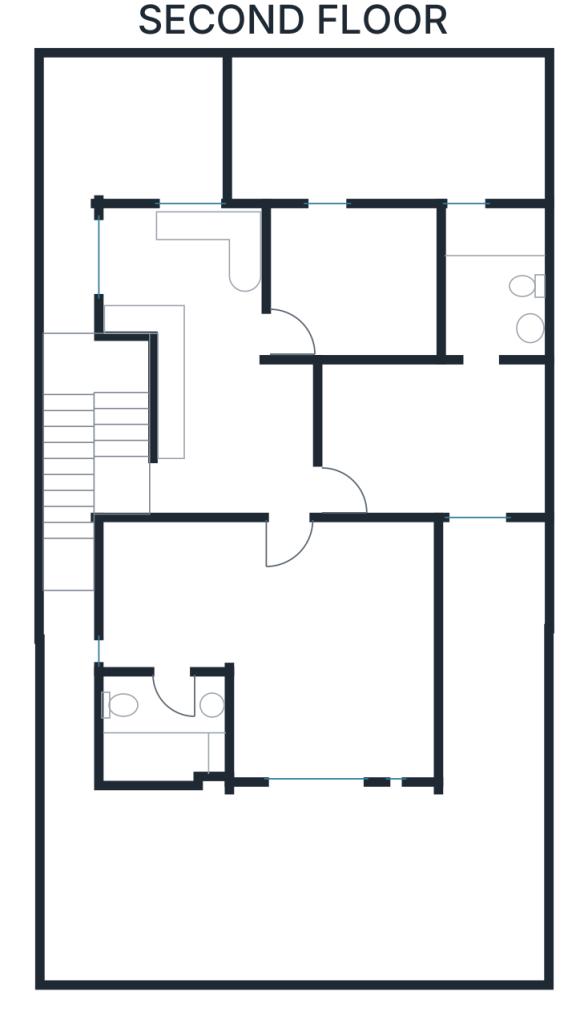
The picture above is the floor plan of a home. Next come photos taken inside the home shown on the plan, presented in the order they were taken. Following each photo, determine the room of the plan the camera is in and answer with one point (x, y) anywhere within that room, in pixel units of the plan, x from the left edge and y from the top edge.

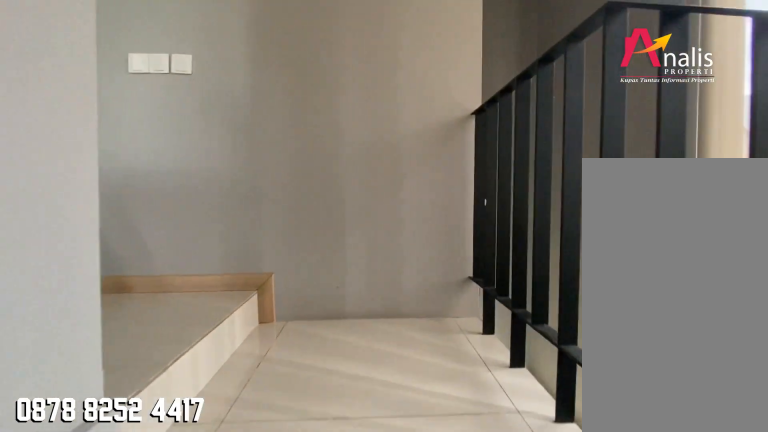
(92, 449)
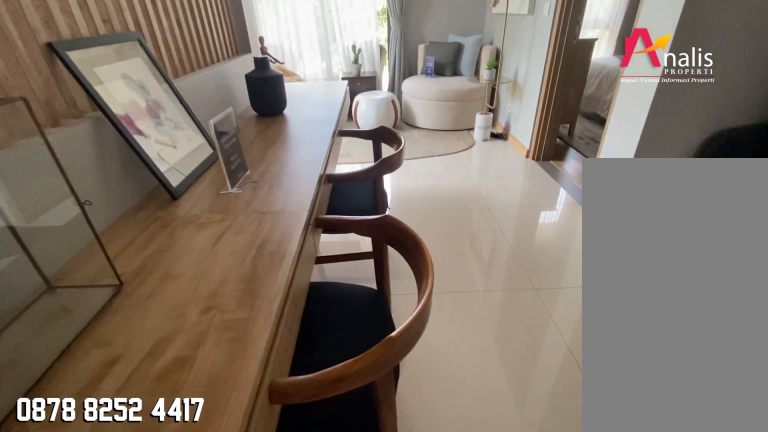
(201, 366)
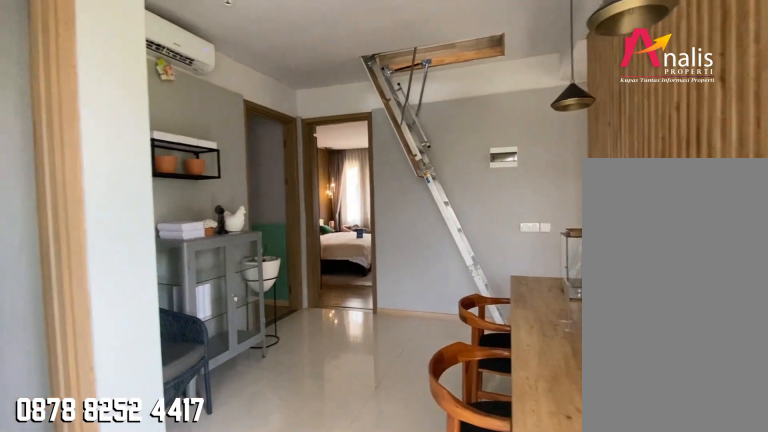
(194, 362)
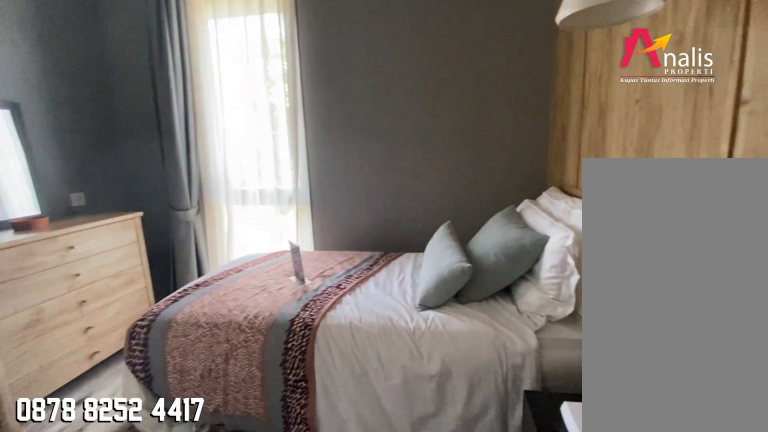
(353, 283)
